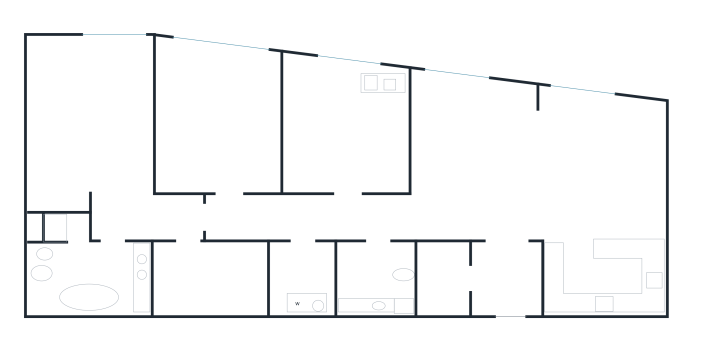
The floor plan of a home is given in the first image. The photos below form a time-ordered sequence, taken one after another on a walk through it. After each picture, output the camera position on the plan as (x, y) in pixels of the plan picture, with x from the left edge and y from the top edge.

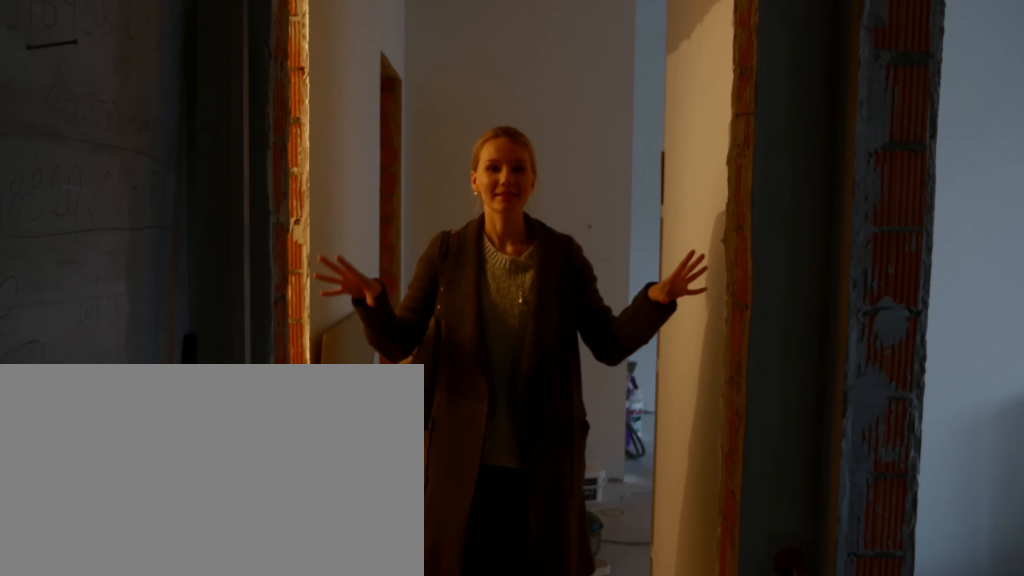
(232, 217)
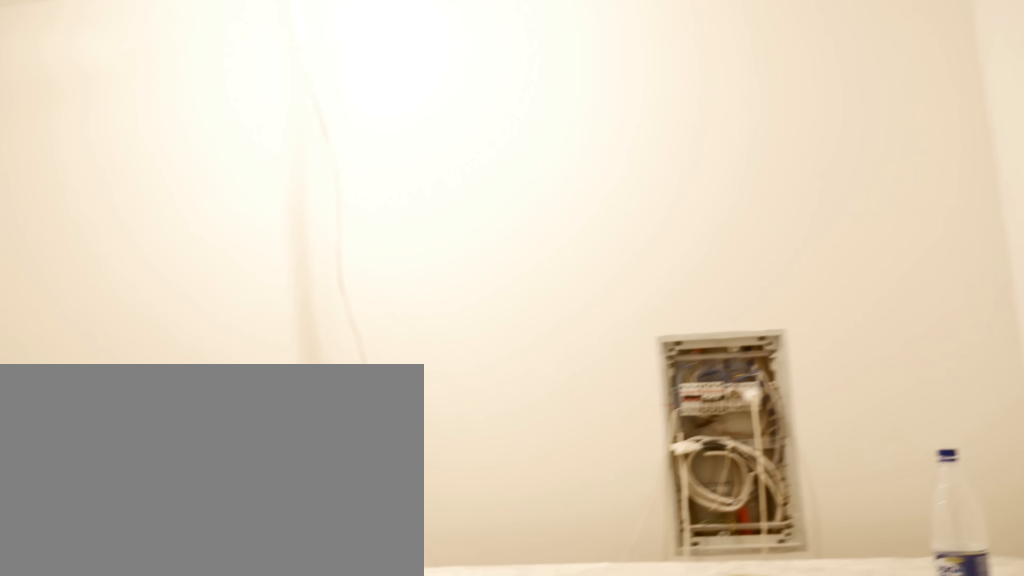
(185, 251)
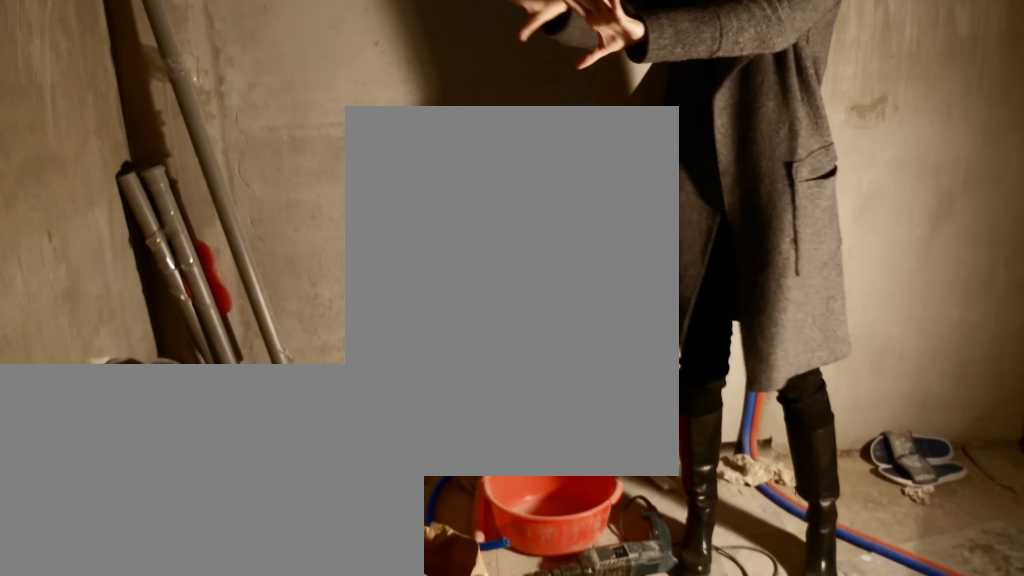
(108, 242)
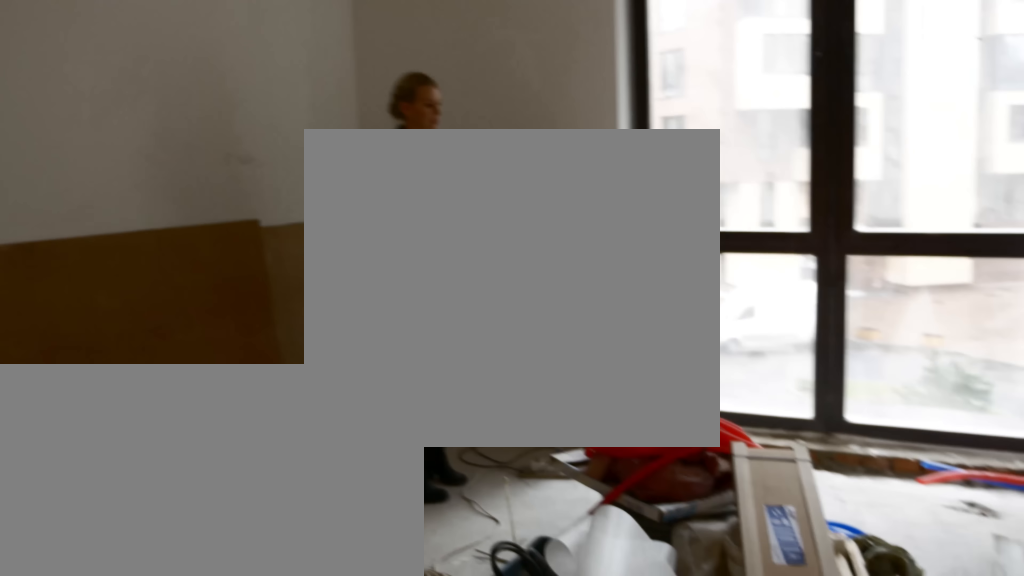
(102, 171)
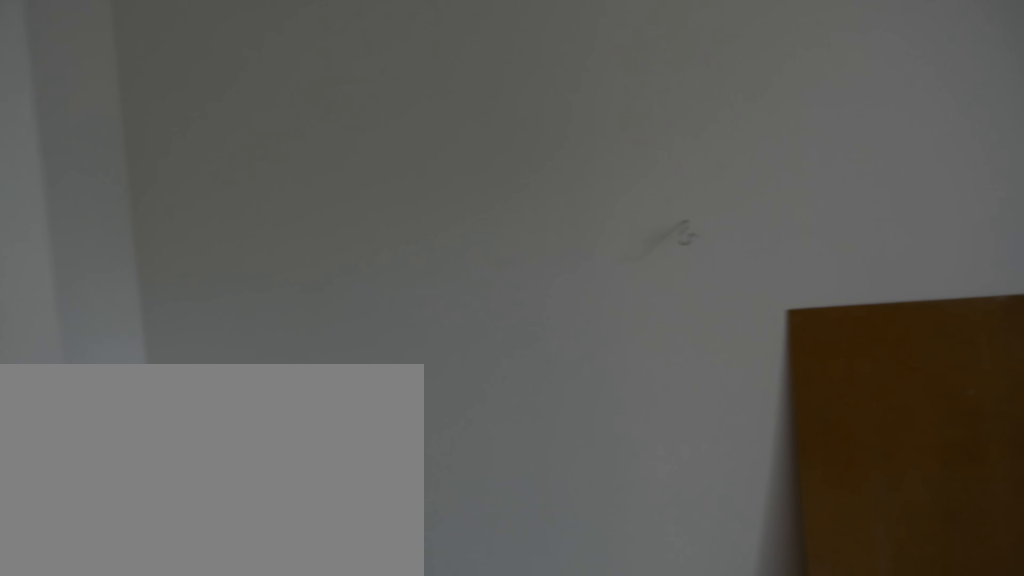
(102, 163)
